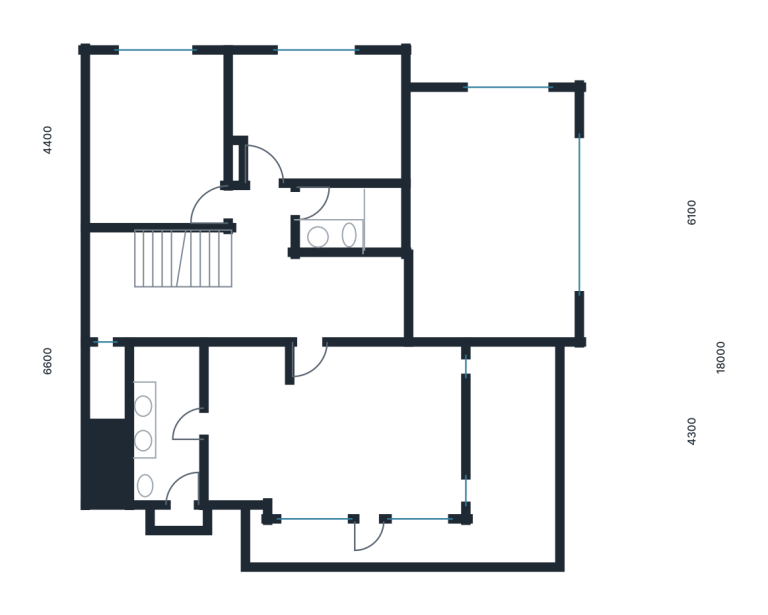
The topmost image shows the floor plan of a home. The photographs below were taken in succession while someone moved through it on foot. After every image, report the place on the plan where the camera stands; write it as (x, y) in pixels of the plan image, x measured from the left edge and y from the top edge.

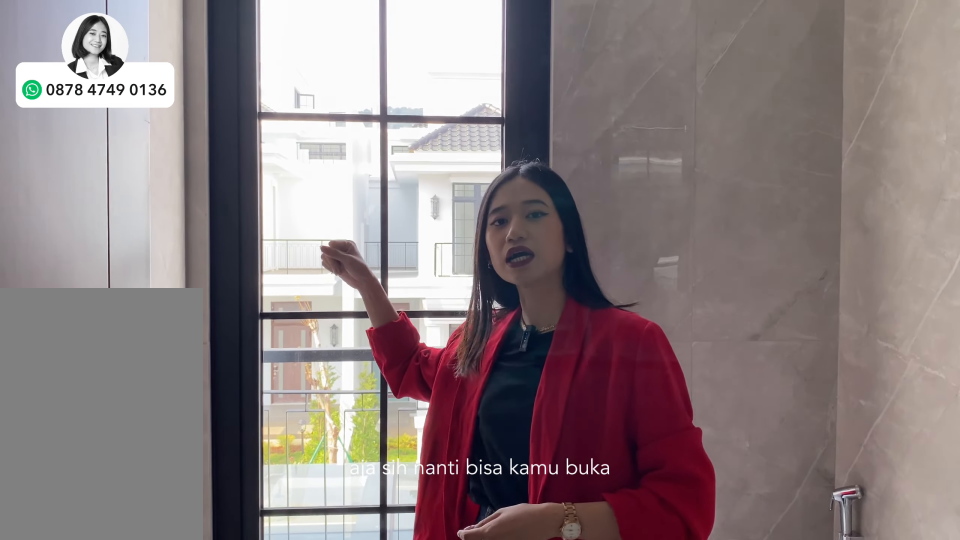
(177, 414)
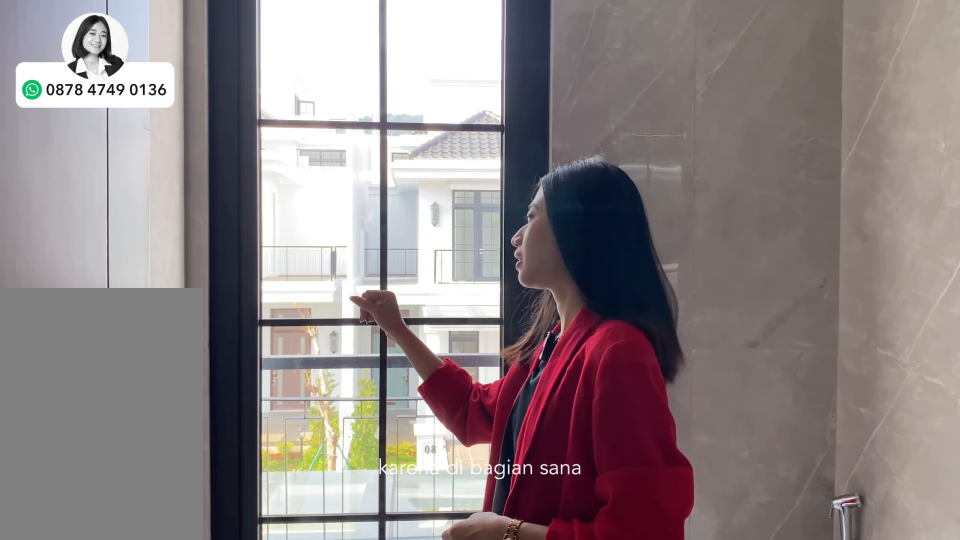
(177, 414)
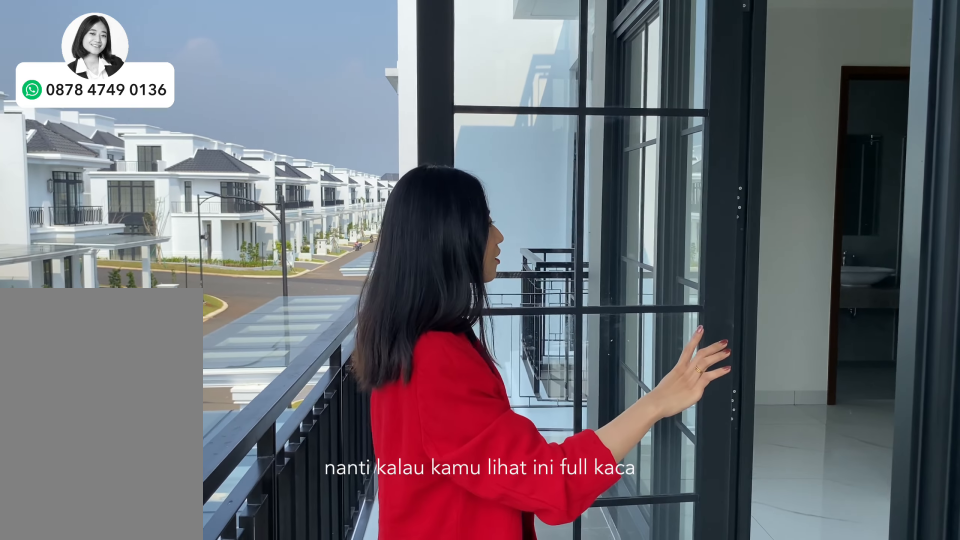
(402, 546)
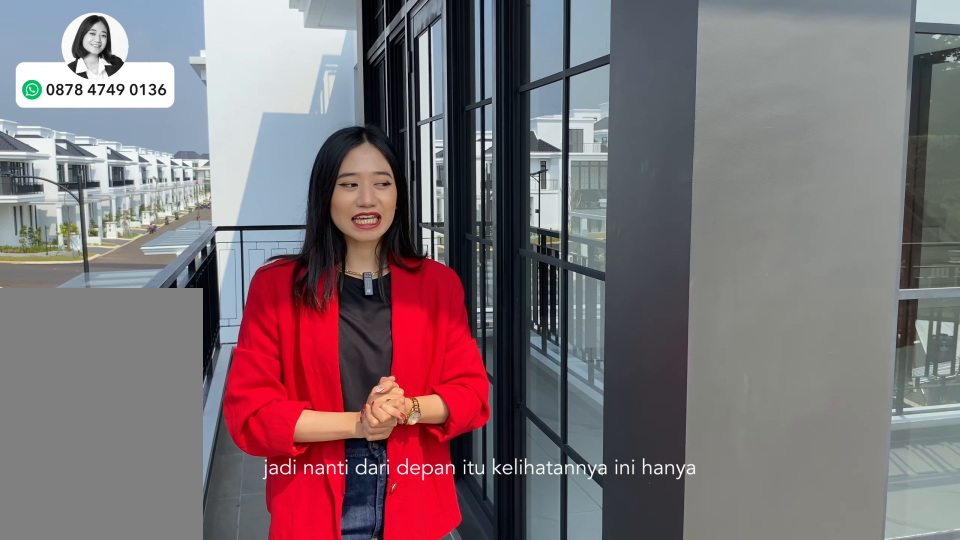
(402, 546)
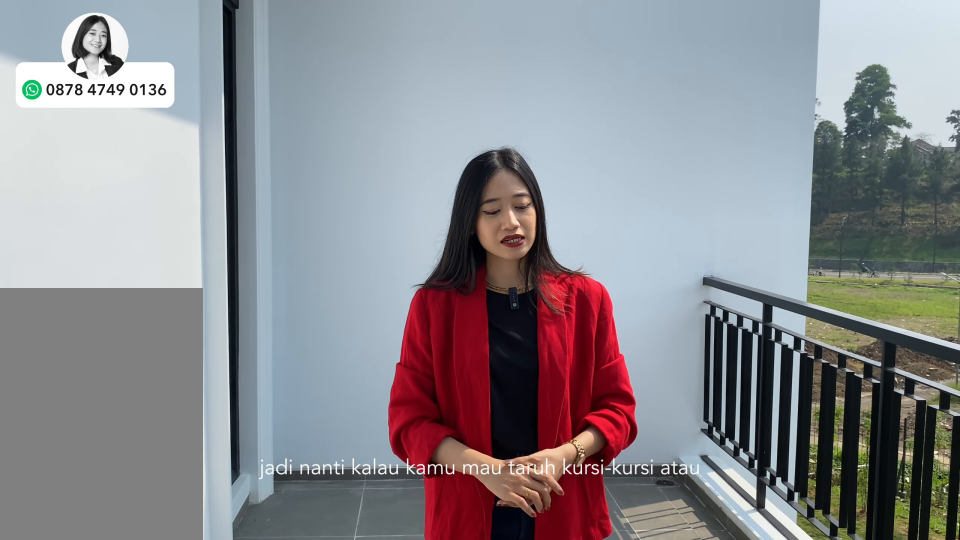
(523, 441)
